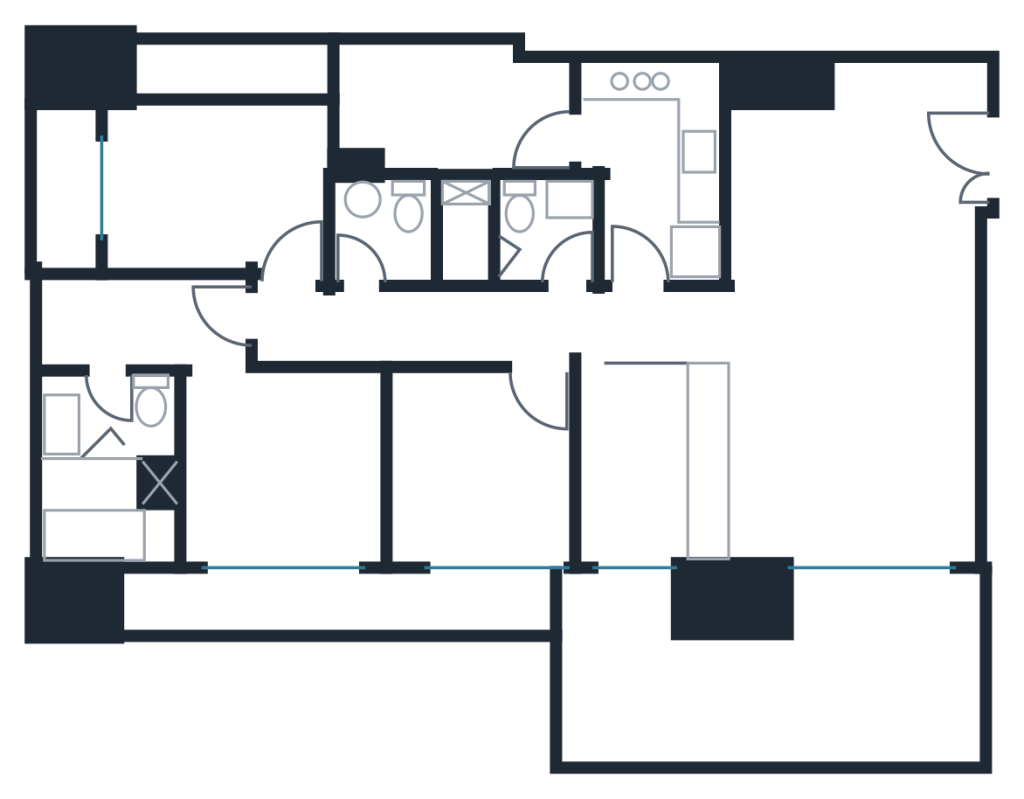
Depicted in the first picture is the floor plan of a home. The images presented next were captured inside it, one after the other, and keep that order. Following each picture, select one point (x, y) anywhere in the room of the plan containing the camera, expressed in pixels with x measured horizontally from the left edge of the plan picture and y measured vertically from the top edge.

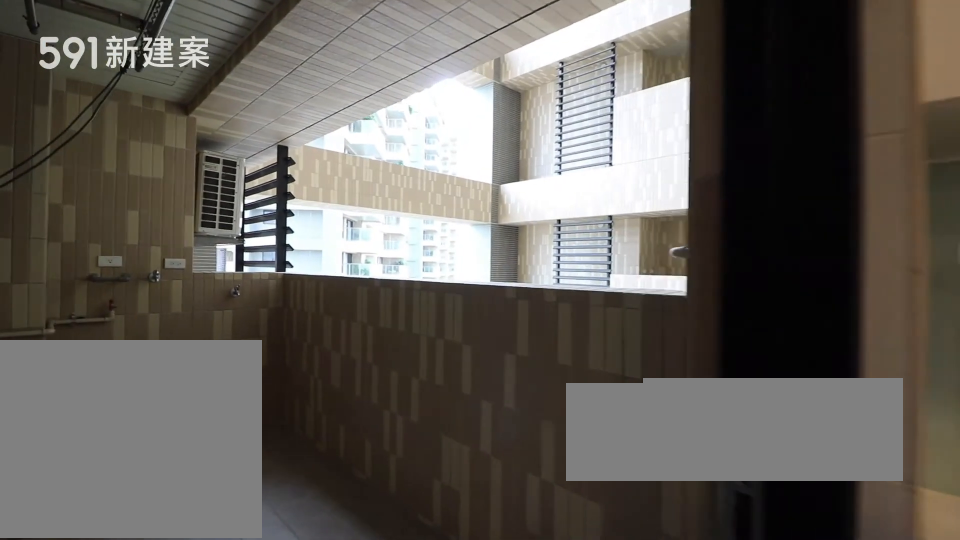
(445, 105)
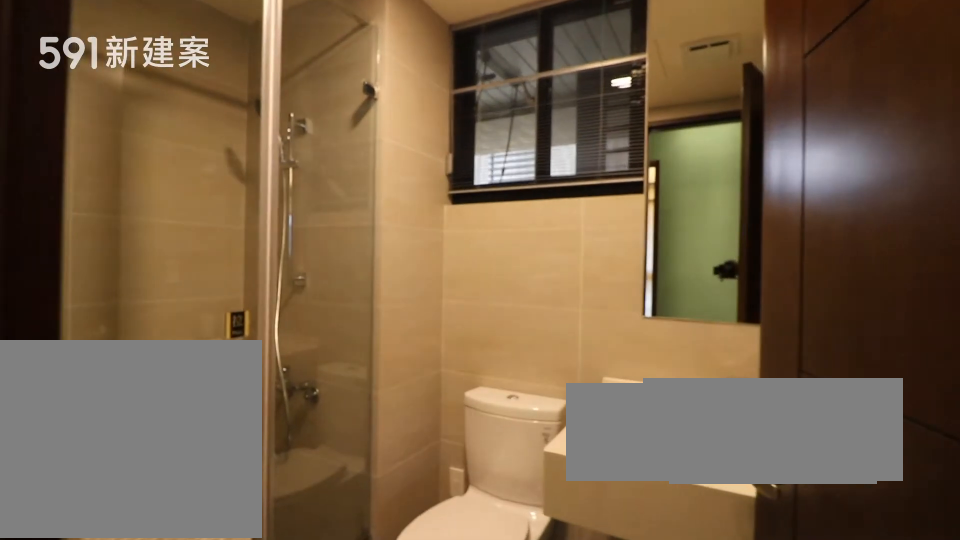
(511, 226)
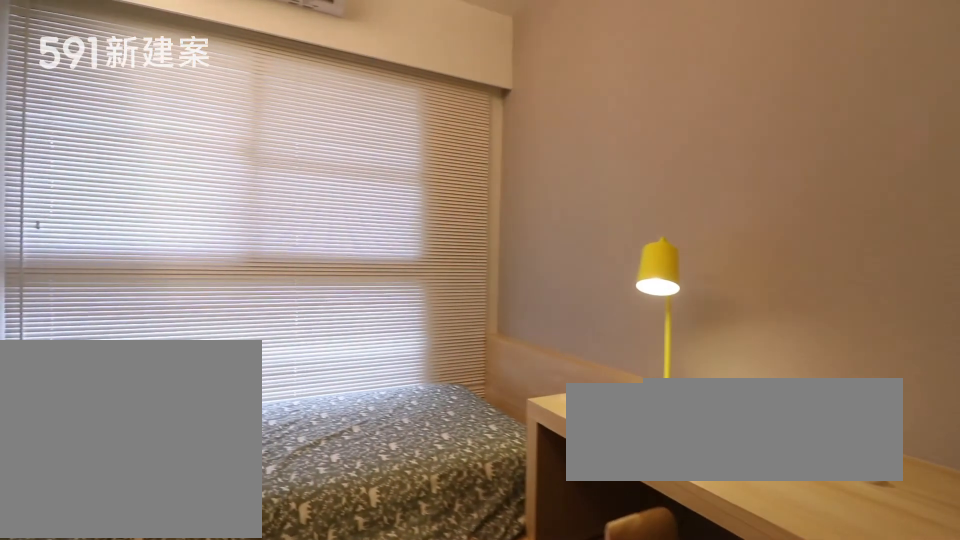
(476, 474)
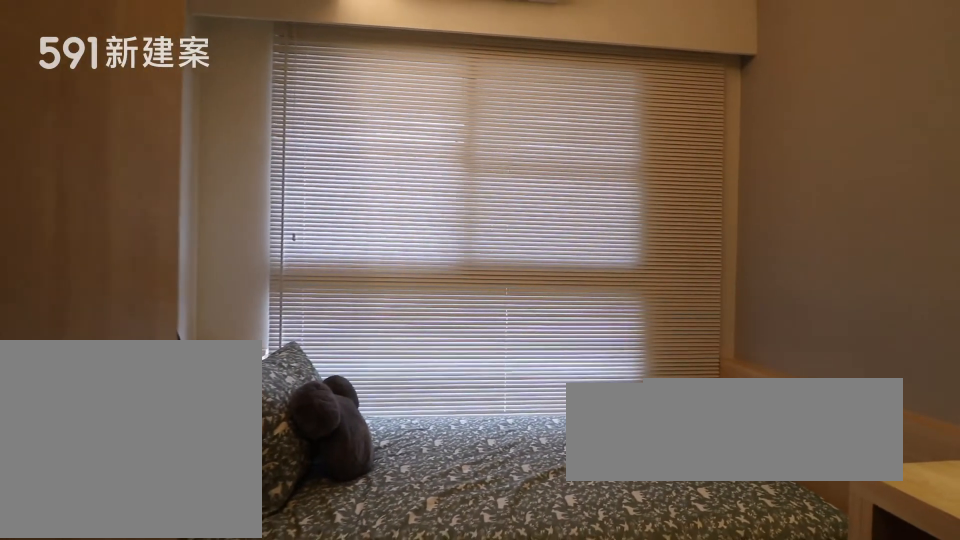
(476, 474)
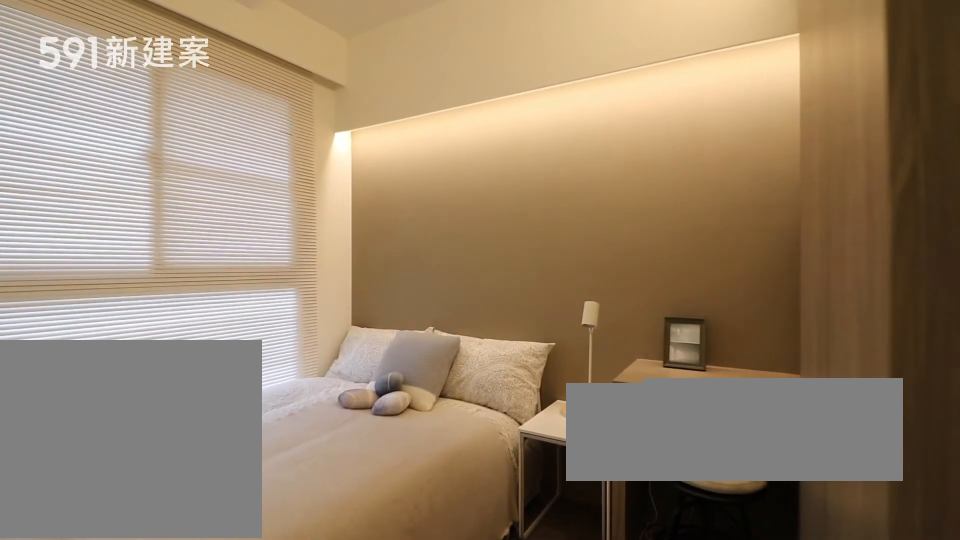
(210, 186)
